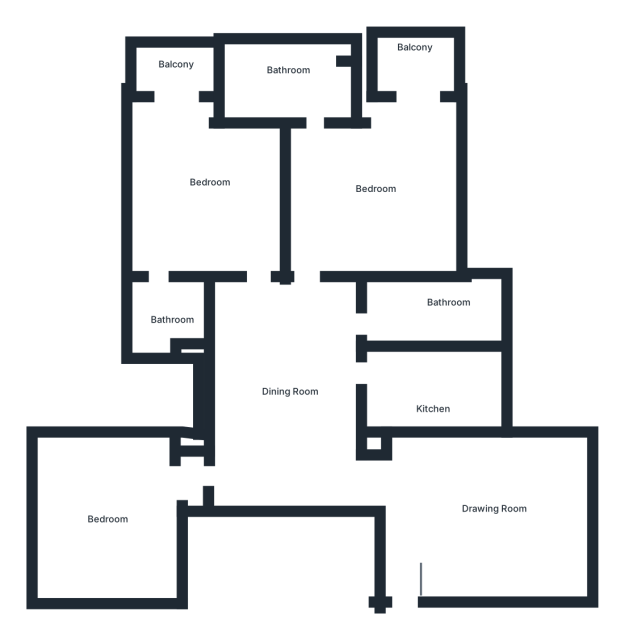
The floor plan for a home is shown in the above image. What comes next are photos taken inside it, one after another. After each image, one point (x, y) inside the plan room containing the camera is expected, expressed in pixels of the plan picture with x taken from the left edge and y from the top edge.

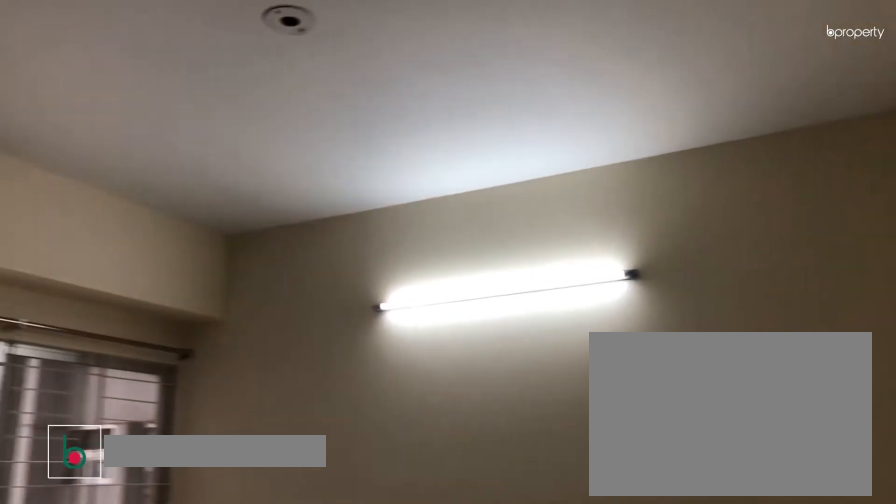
(492, 508)
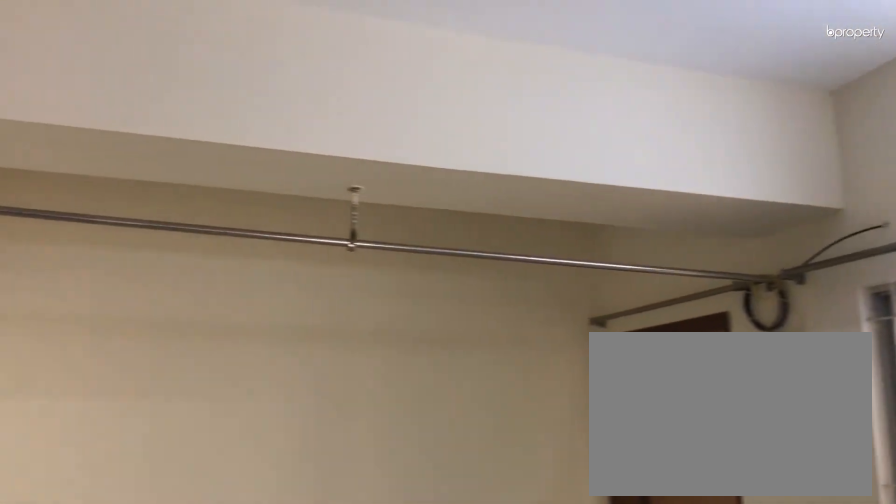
(286, 369)
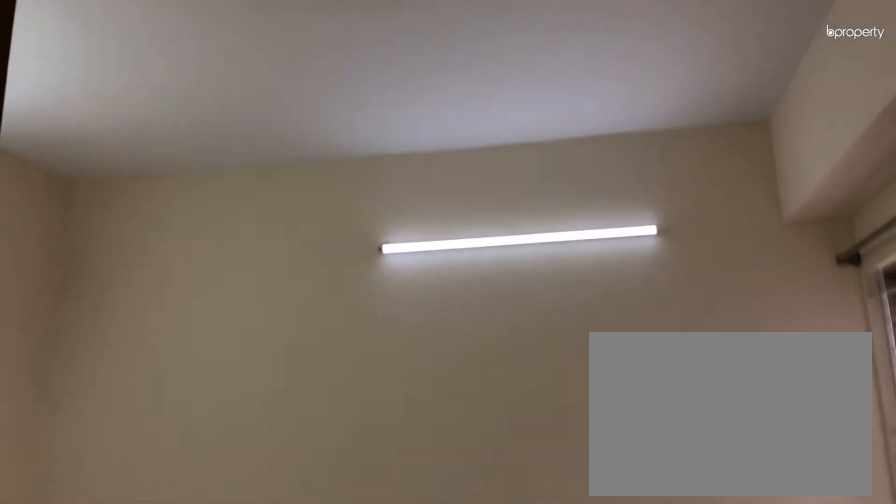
(106, 521)
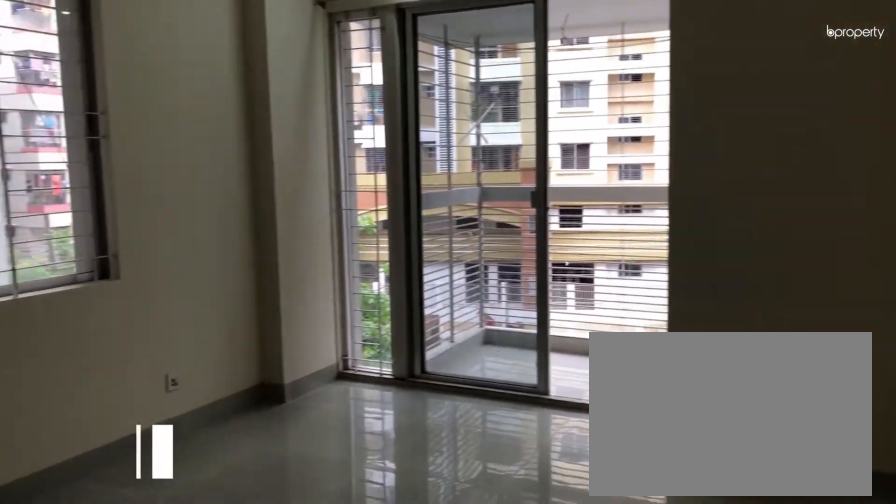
(210, 190)
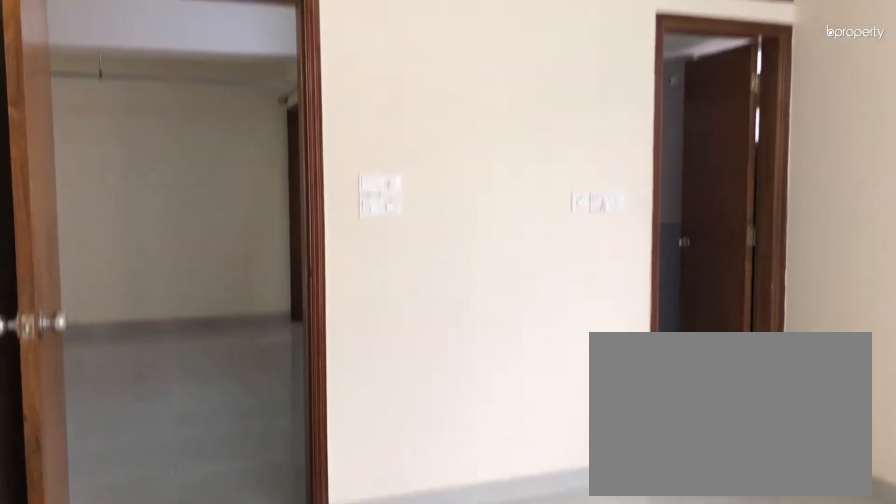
(209, 189)
